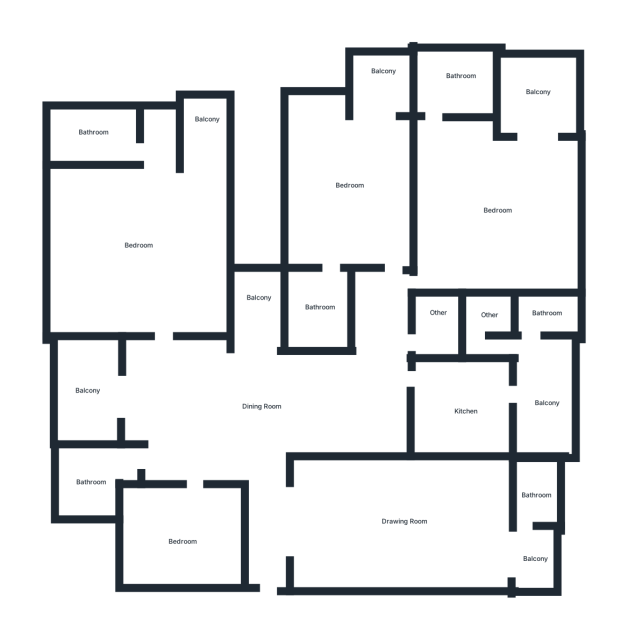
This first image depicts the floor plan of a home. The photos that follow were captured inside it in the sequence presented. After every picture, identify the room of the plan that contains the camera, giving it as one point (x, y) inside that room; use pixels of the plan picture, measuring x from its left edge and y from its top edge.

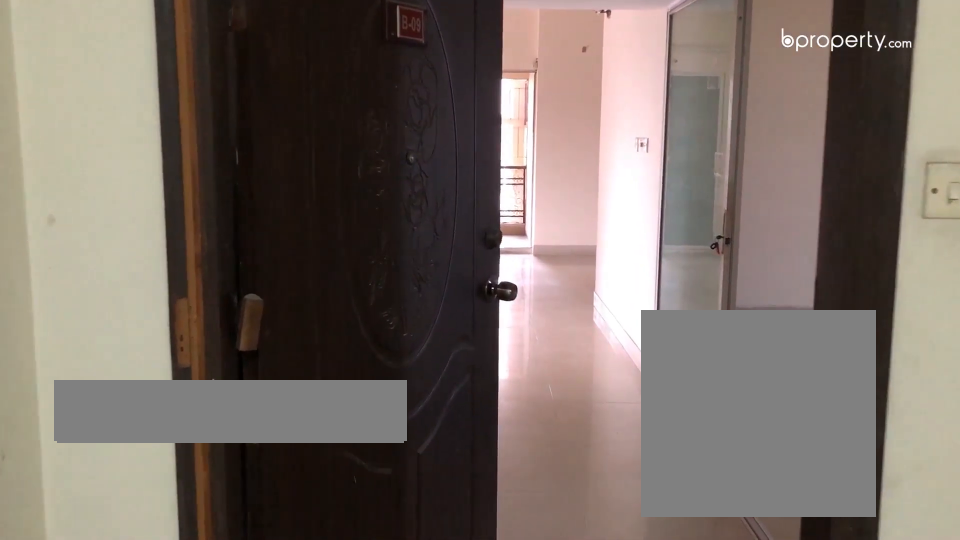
(268, 574)
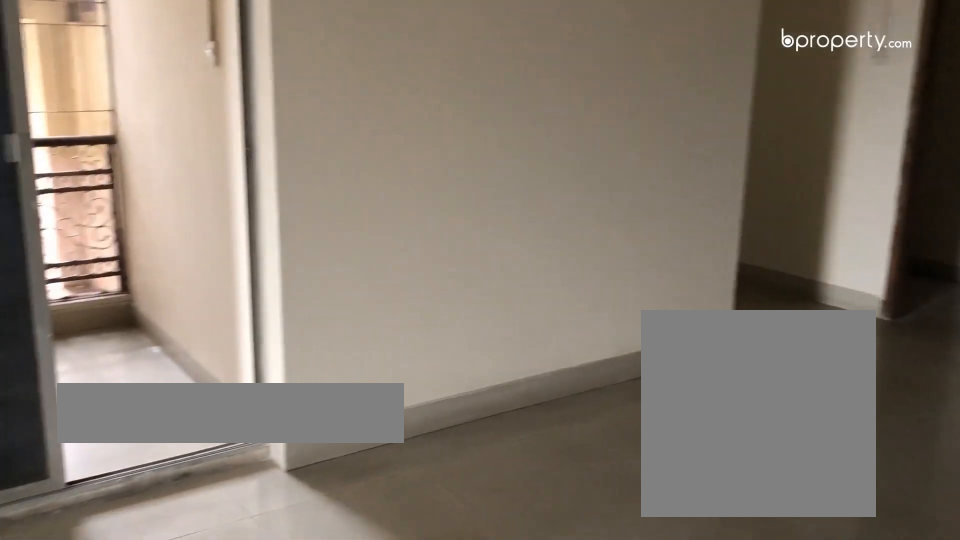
(267, 402)
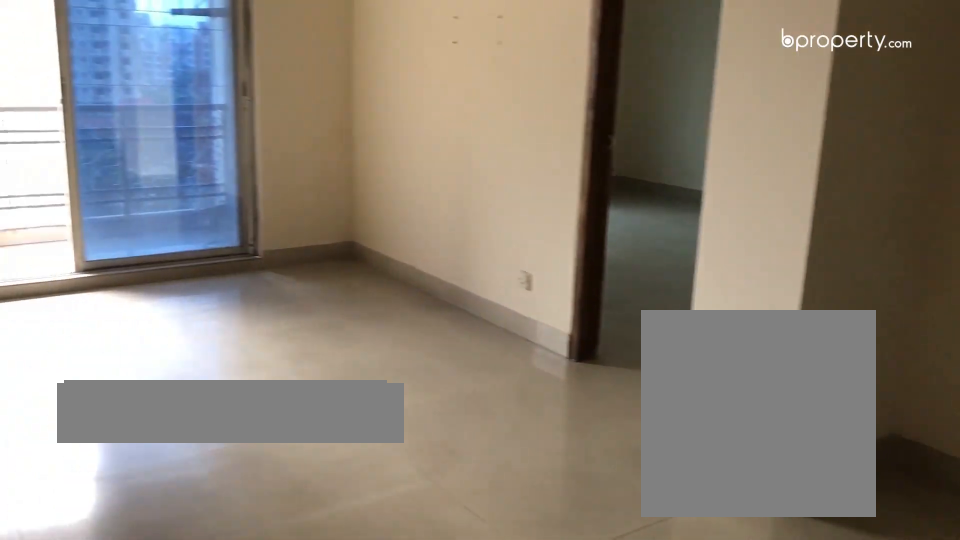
(267, 402)
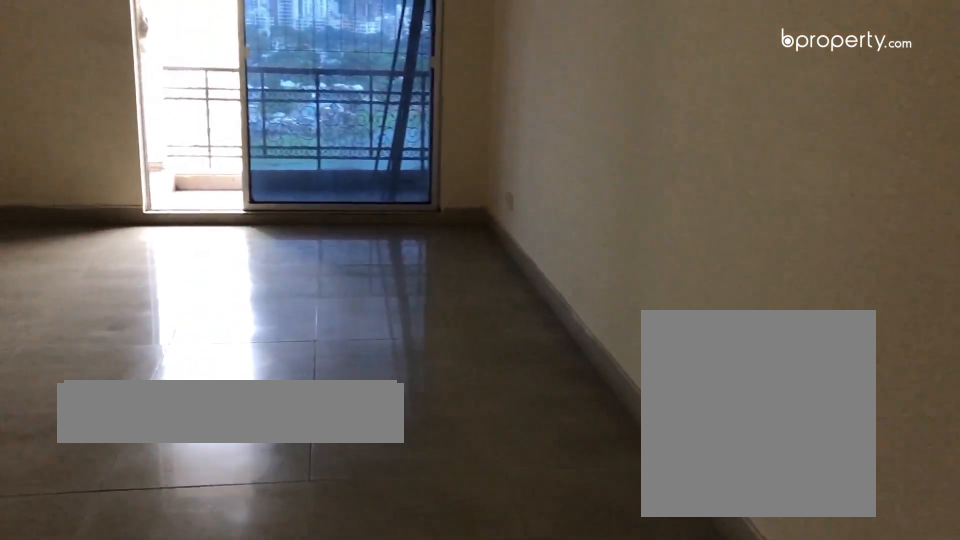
(402, 516)
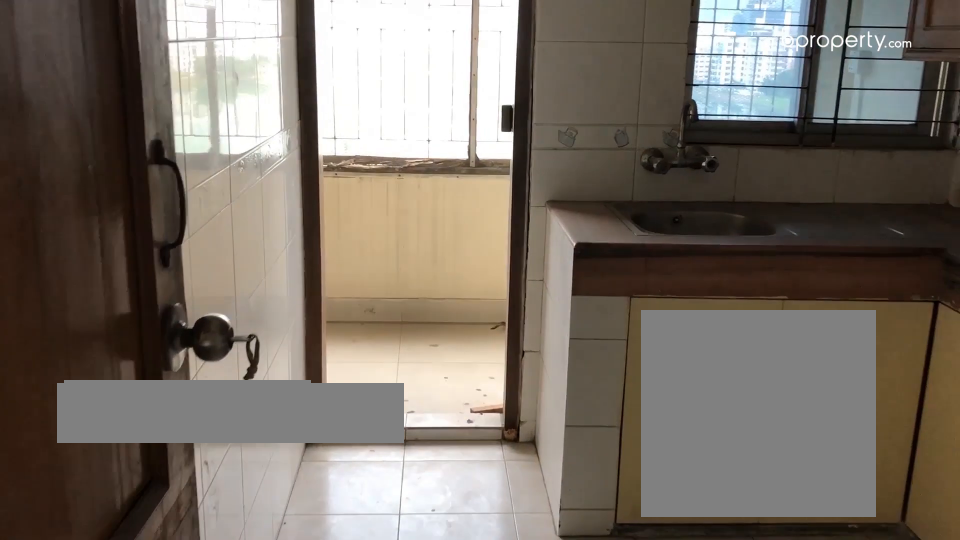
(467, 412)
